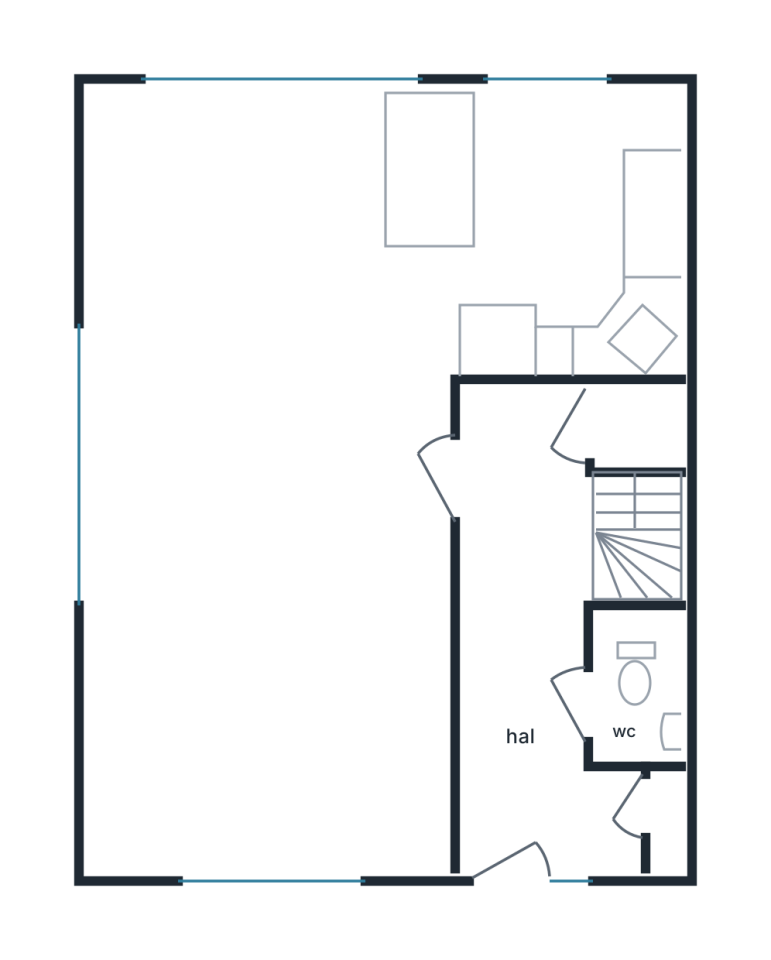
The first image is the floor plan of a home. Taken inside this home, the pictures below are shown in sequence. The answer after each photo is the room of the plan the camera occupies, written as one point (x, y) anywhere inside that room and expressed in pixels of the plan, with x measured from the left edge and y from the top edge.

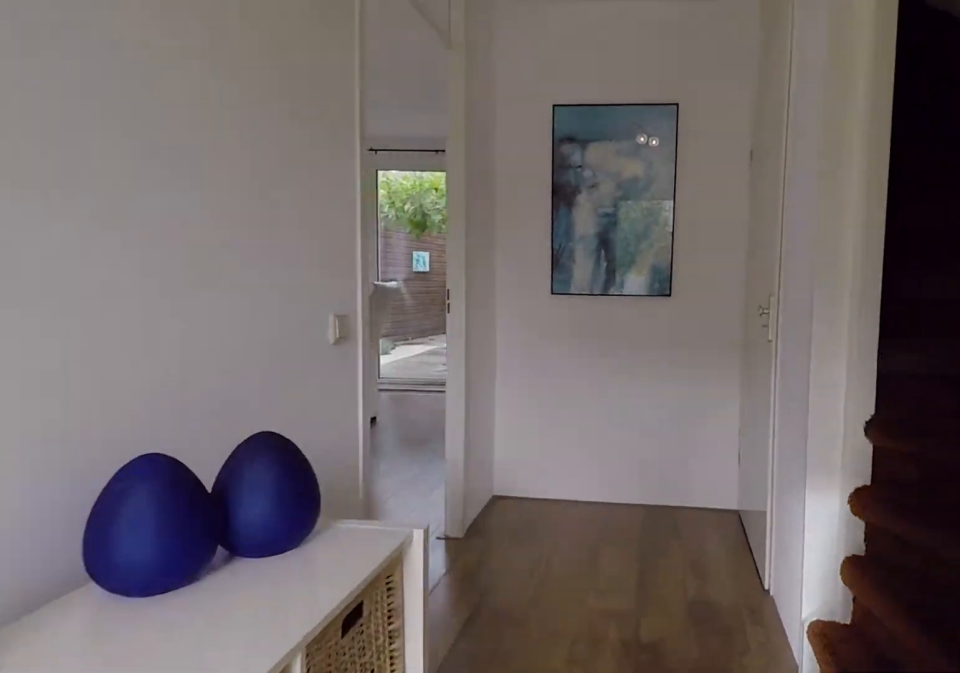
(530, 647)
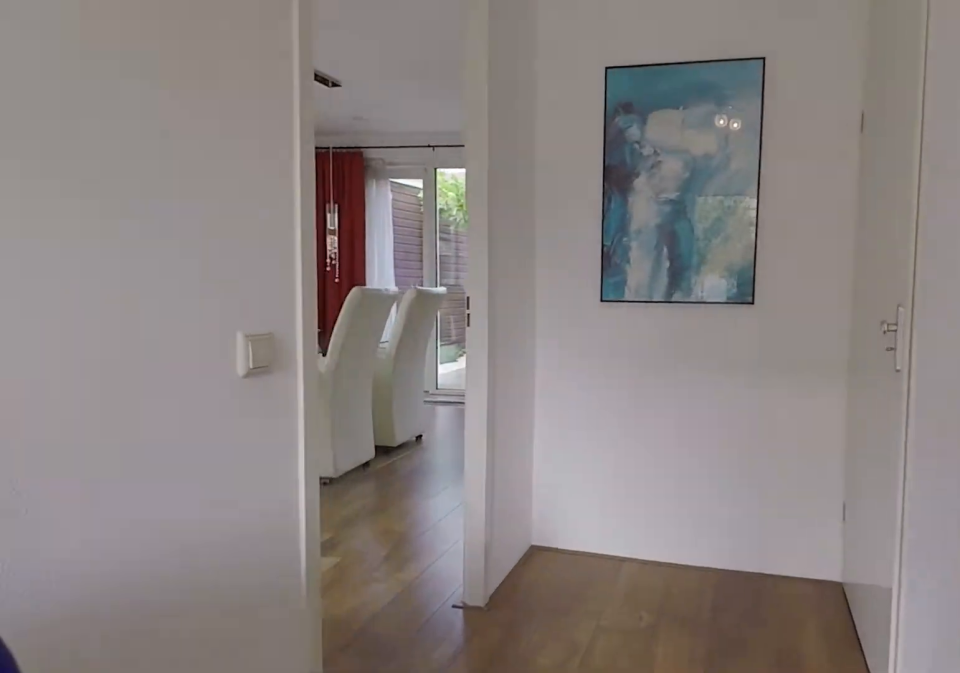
(530, 647)
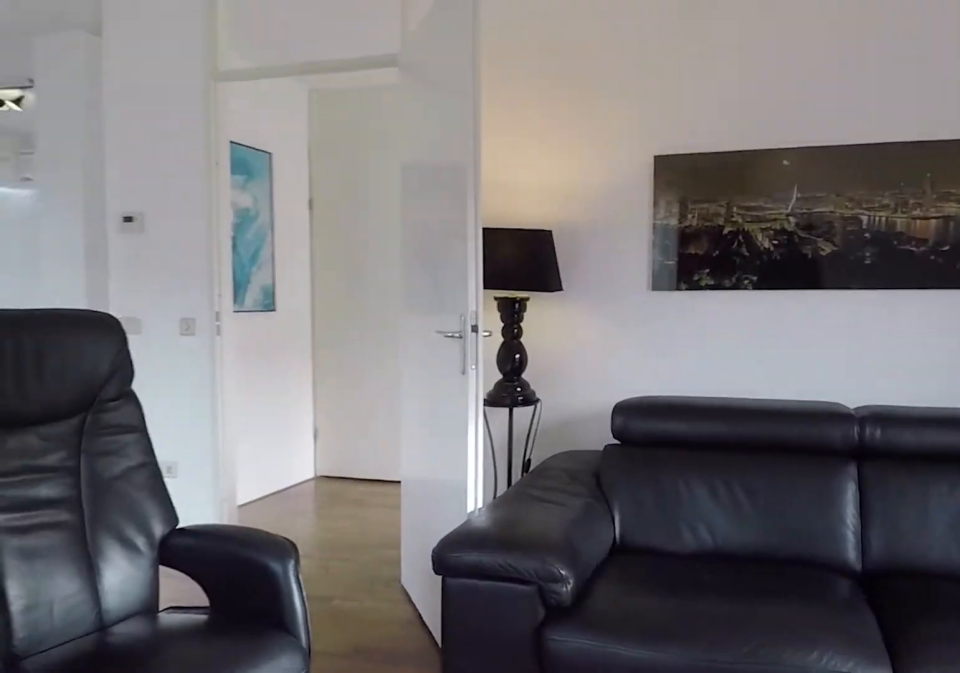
(269, 675)
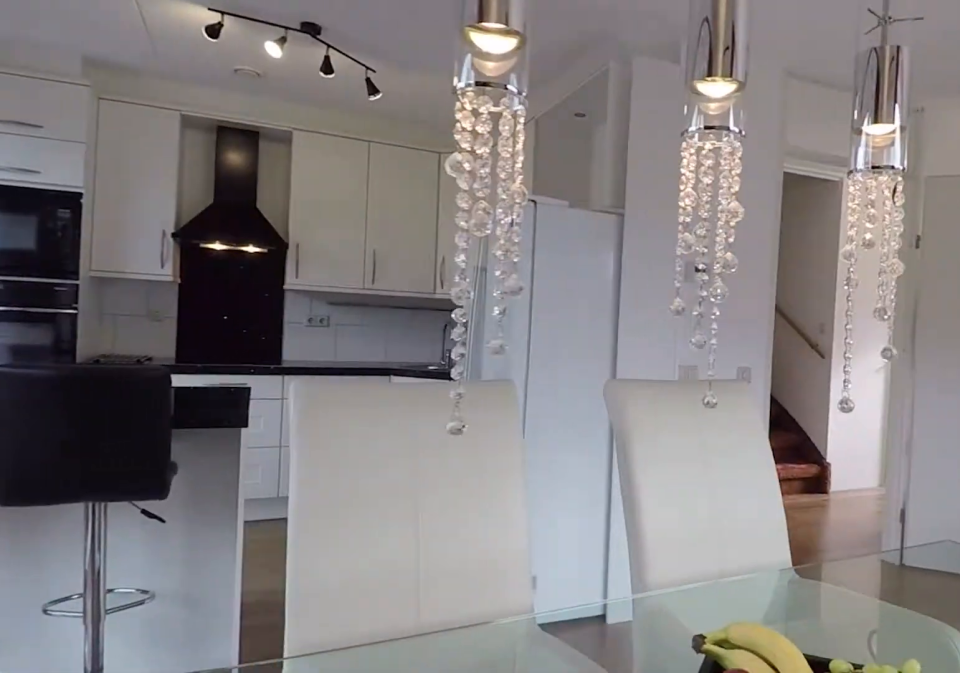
(273, 673)
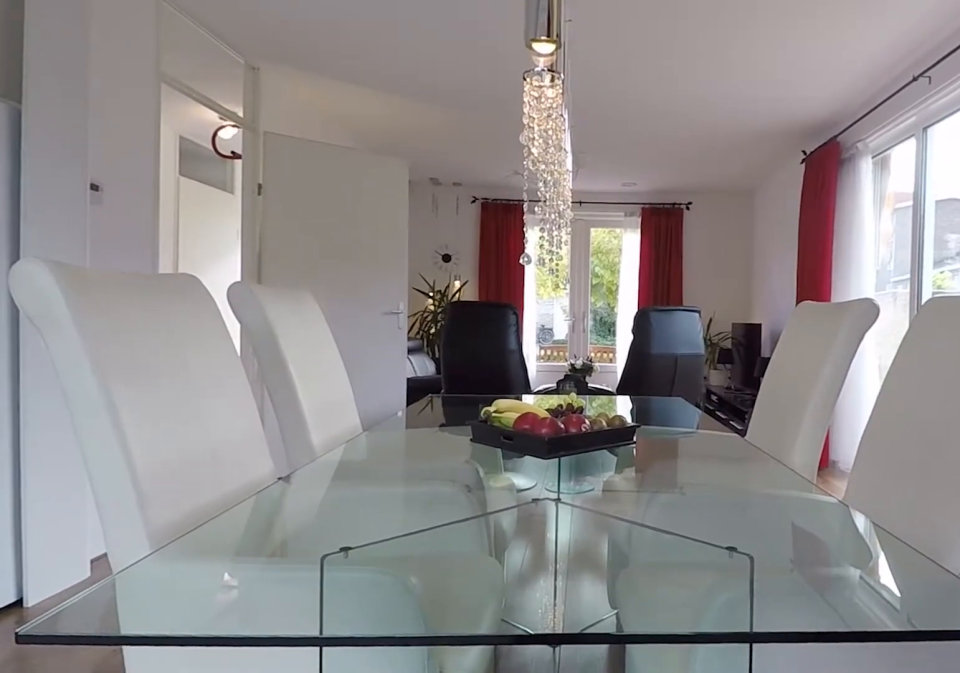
(339, 673)
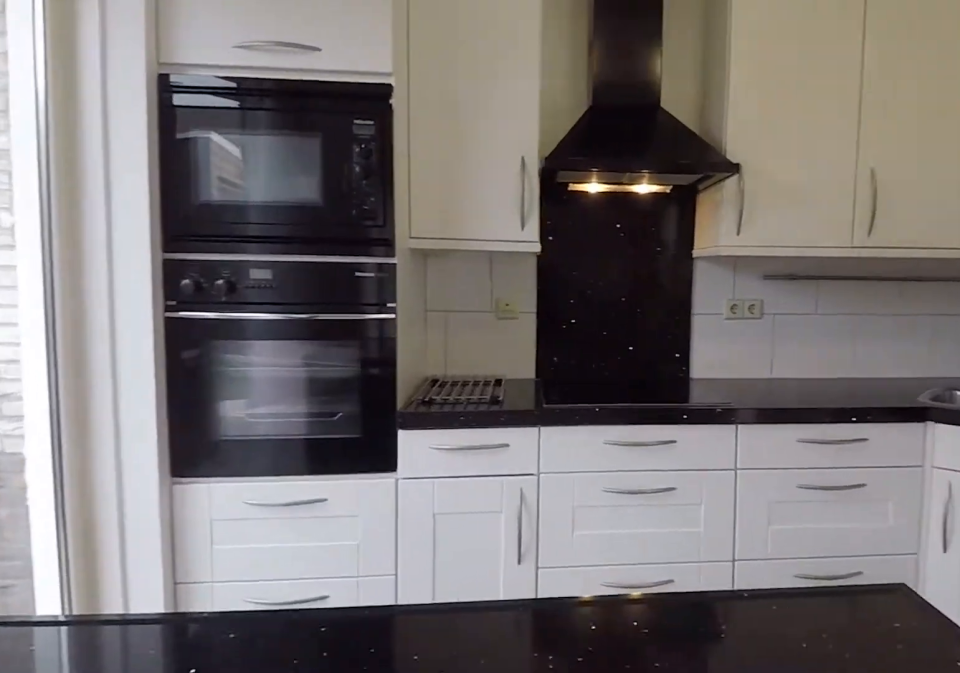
(596, 300)
